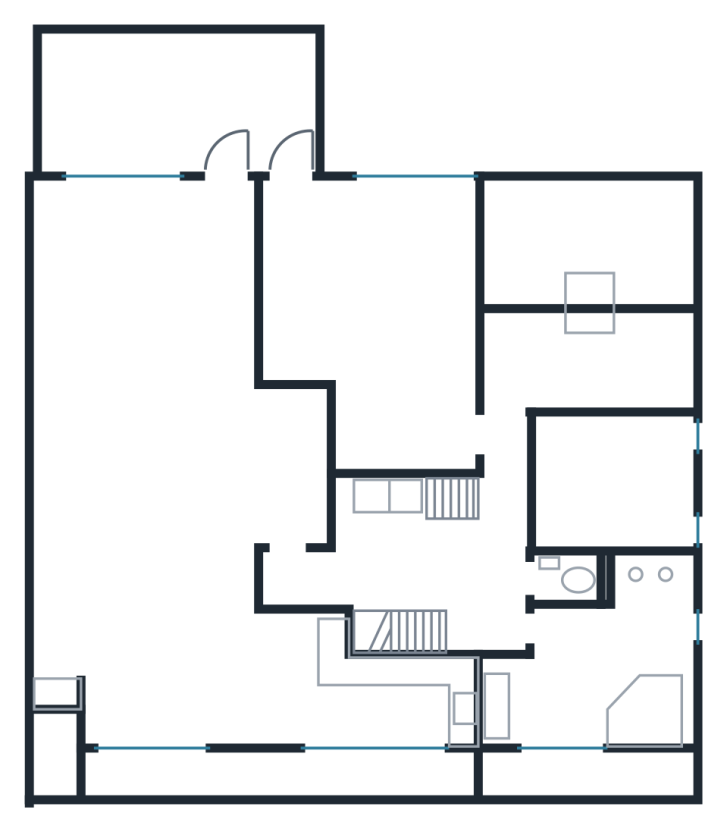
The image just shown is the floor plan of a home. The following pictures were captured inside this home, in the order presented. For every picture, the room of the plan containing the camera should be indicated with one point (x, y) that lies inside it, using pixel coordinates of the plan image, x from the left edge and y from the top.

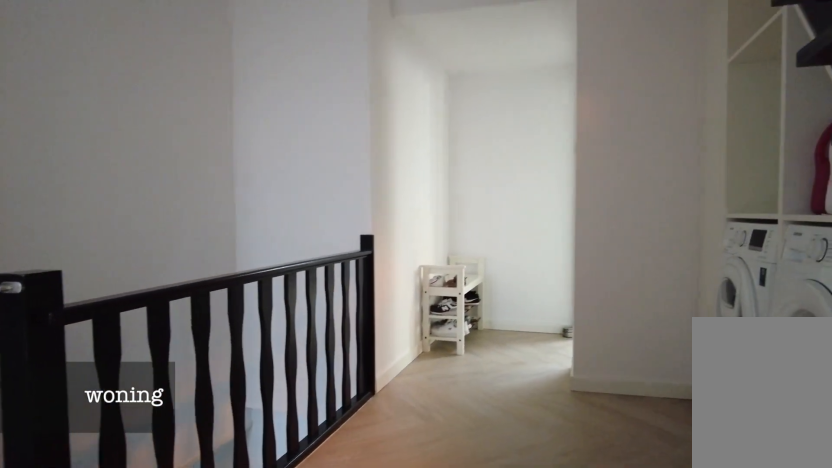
(430, 555)
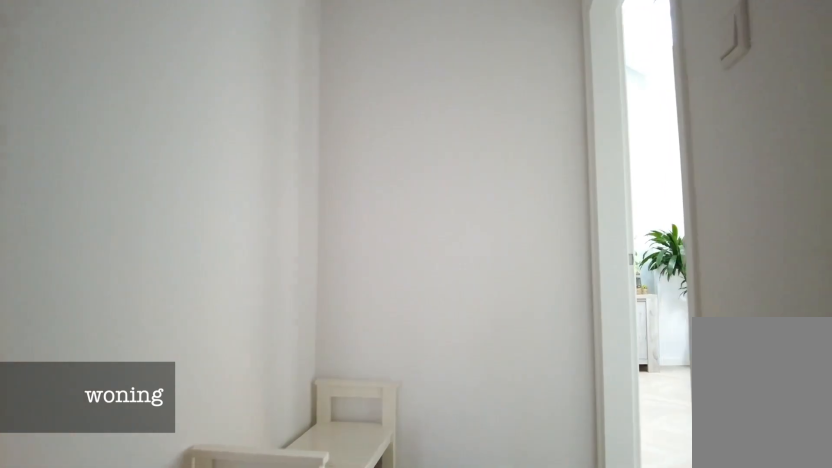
(430, 555)
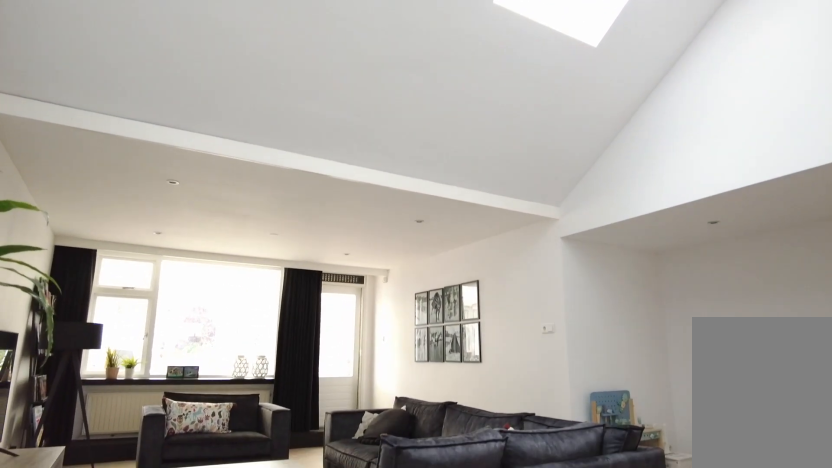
(179, 487)
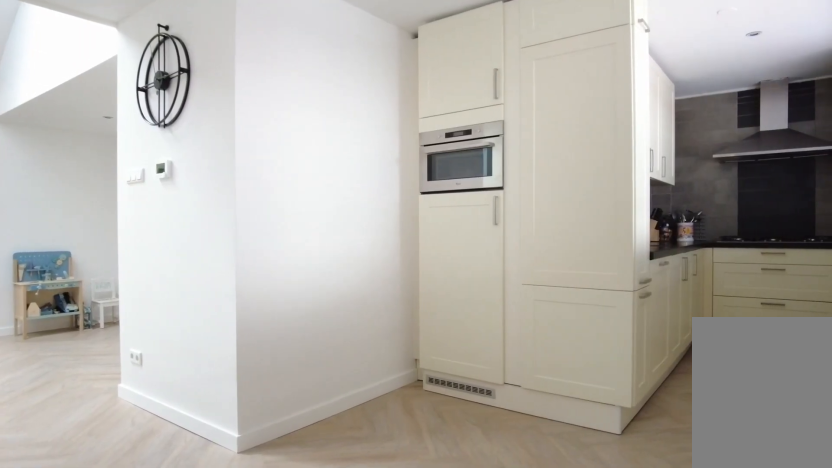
(179, 487)
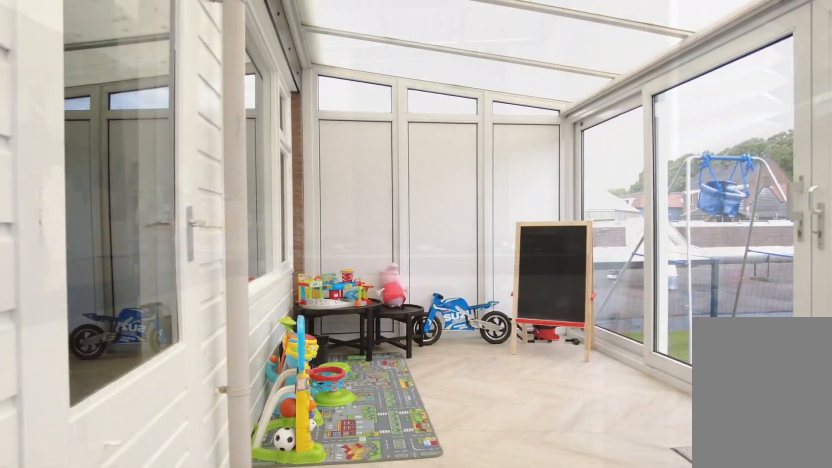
(179, 101)
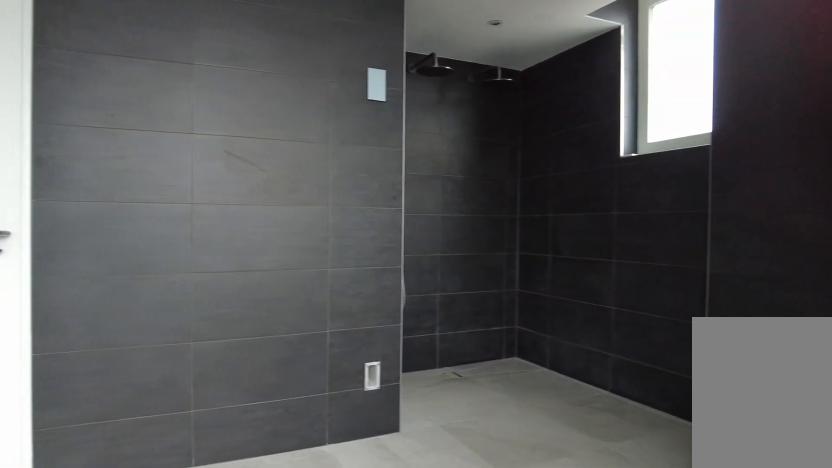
(598, 657)
